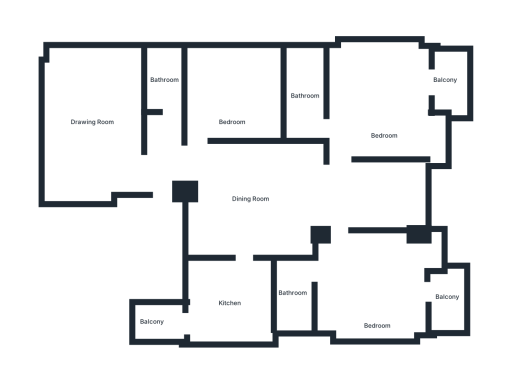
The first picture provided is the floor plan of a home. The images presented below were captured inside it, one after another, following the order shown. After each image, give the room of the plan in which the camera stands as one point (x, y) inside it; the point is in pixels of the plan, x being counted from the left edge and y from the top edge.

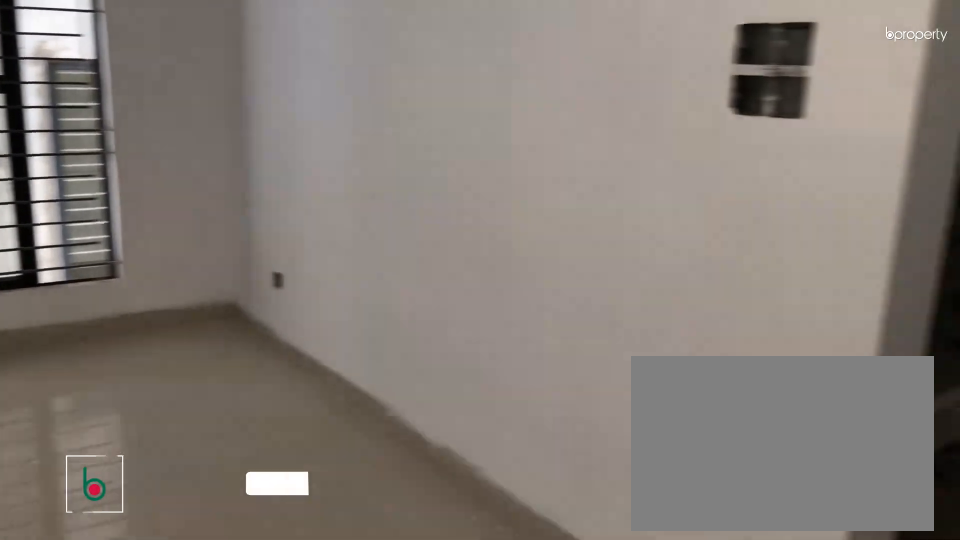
(89, 129)
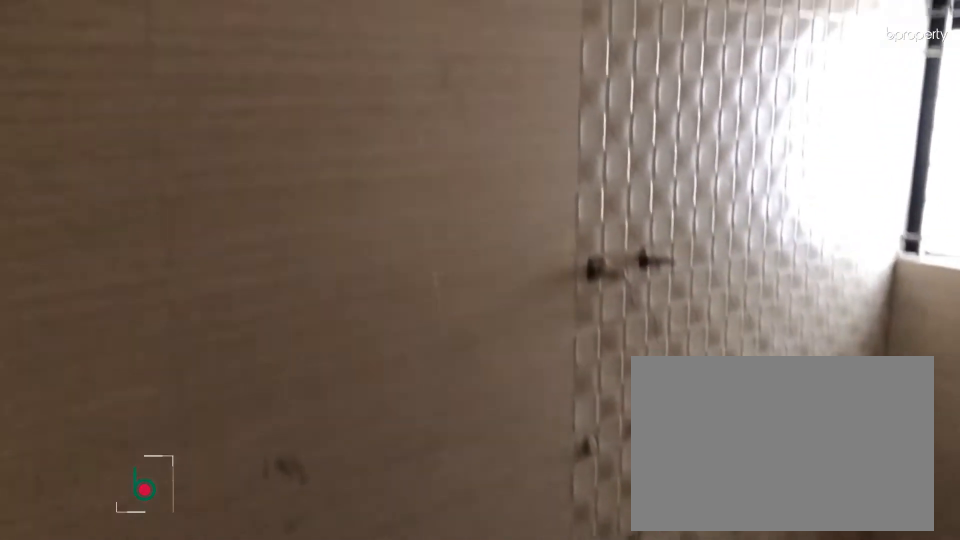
(162, 78)
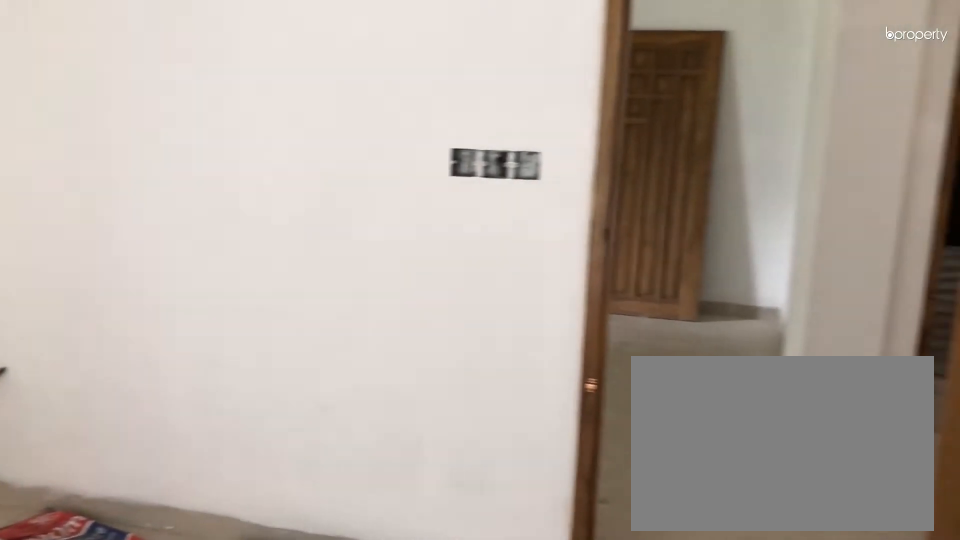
(228, 101)
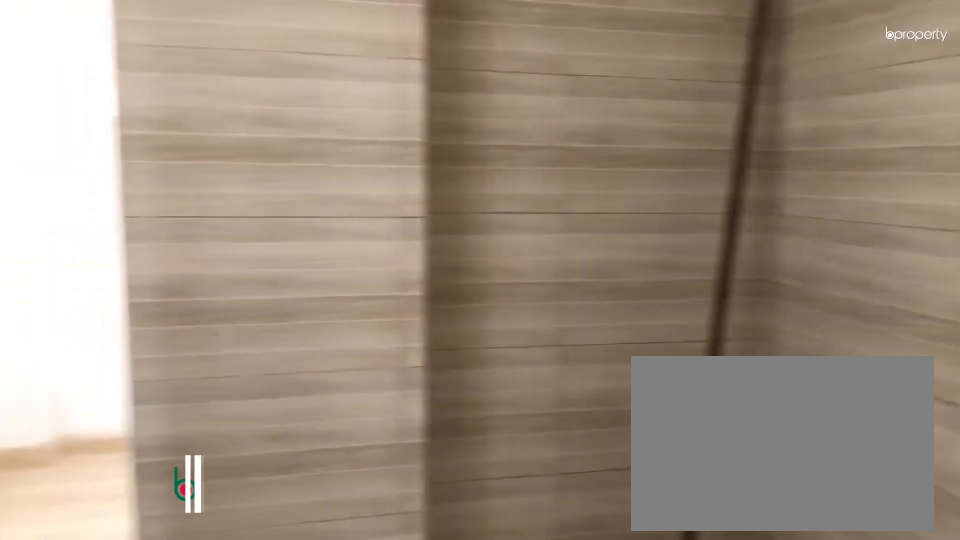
(228, 302)
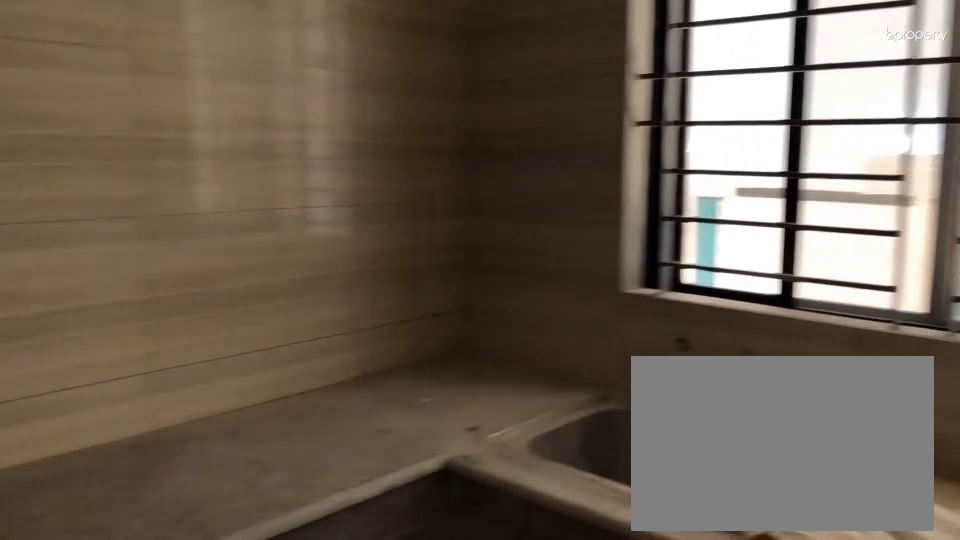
(228, 302)
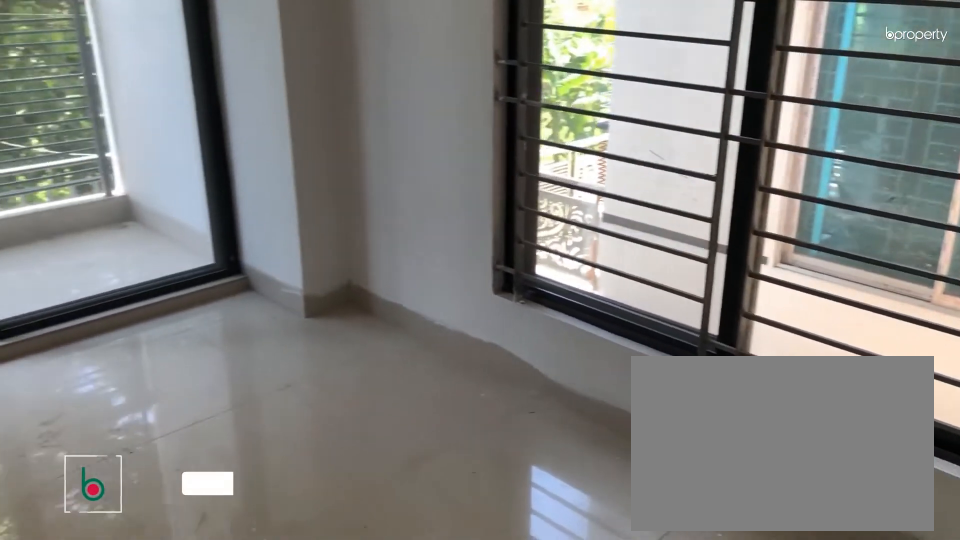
(376, 299)
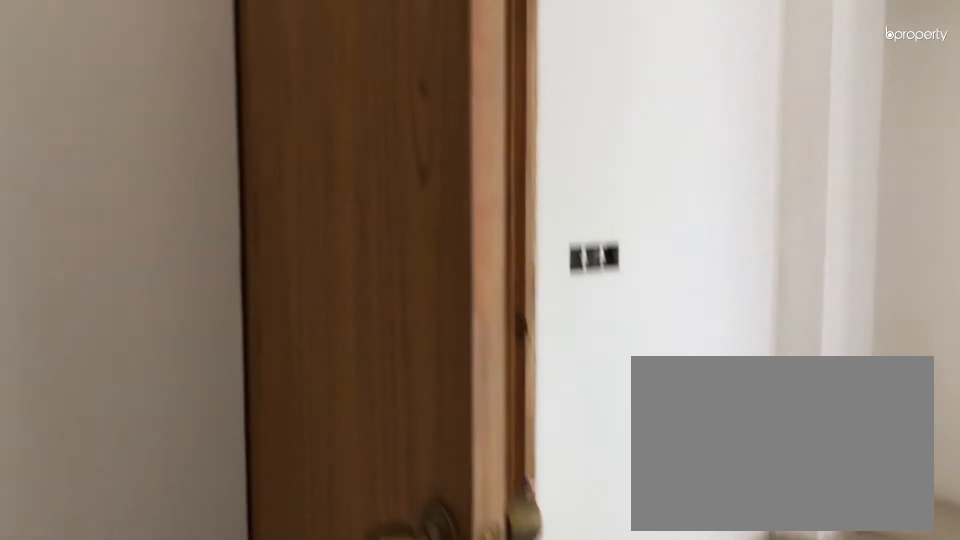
(376, 299)
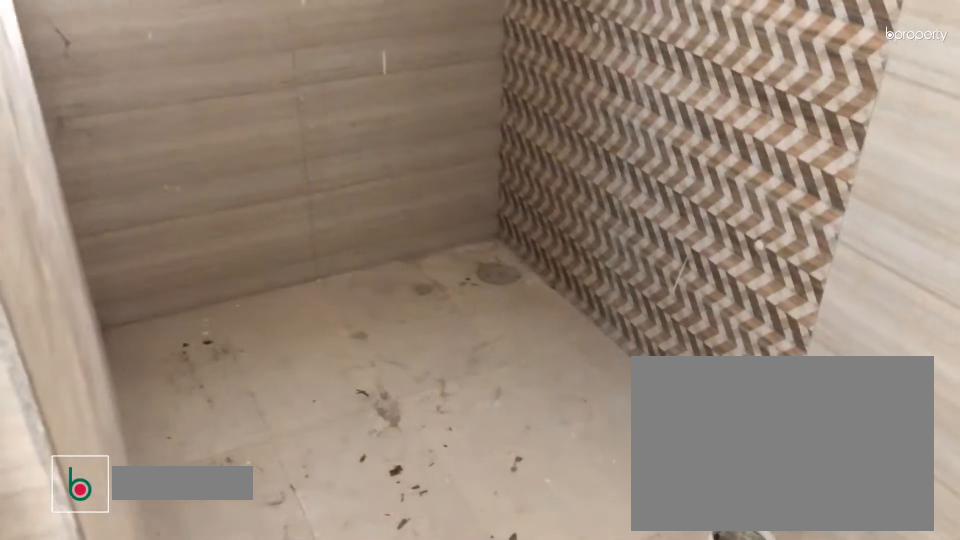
(294, 306)
